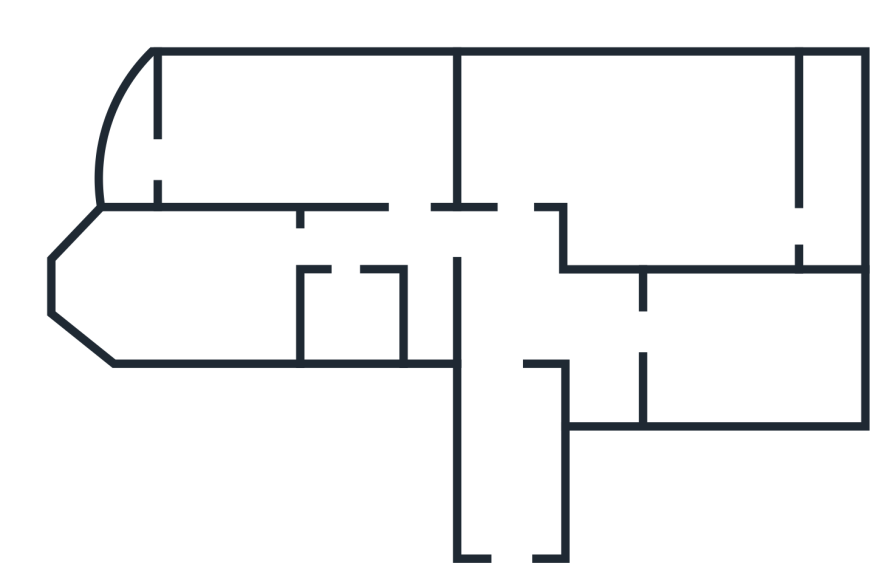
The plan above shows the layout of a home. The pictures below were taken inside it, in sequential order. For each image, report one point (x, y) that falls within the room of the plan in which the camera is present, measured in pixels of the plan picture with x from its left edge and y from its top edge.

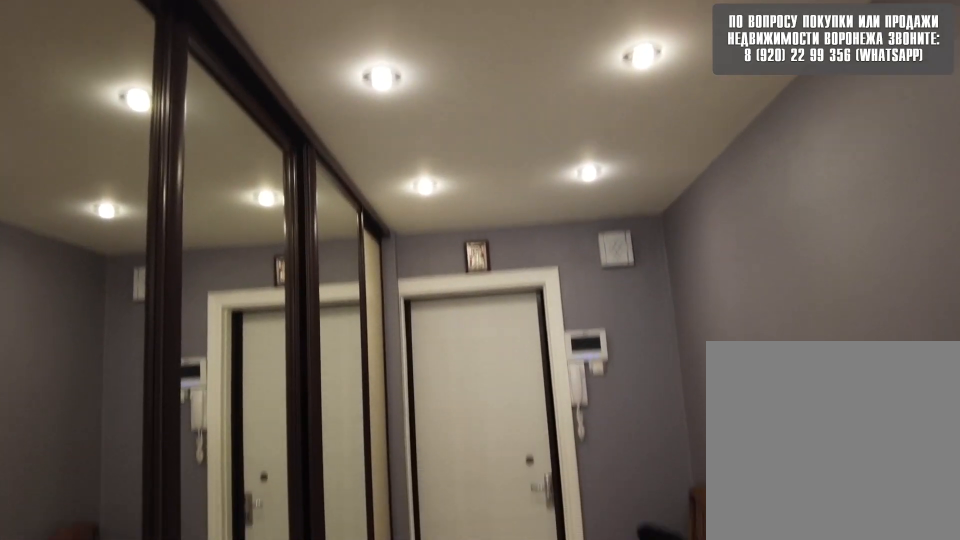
(517, 531)
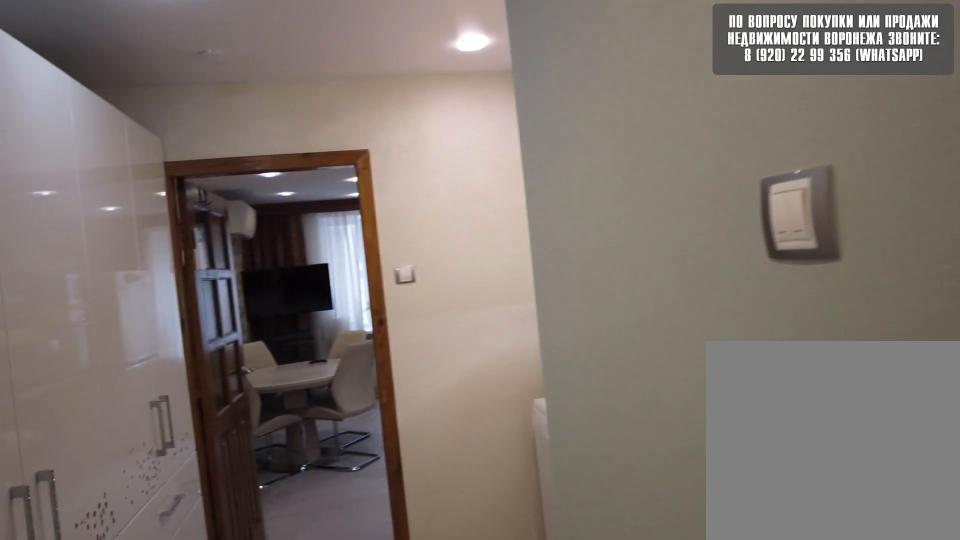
(516, 327)
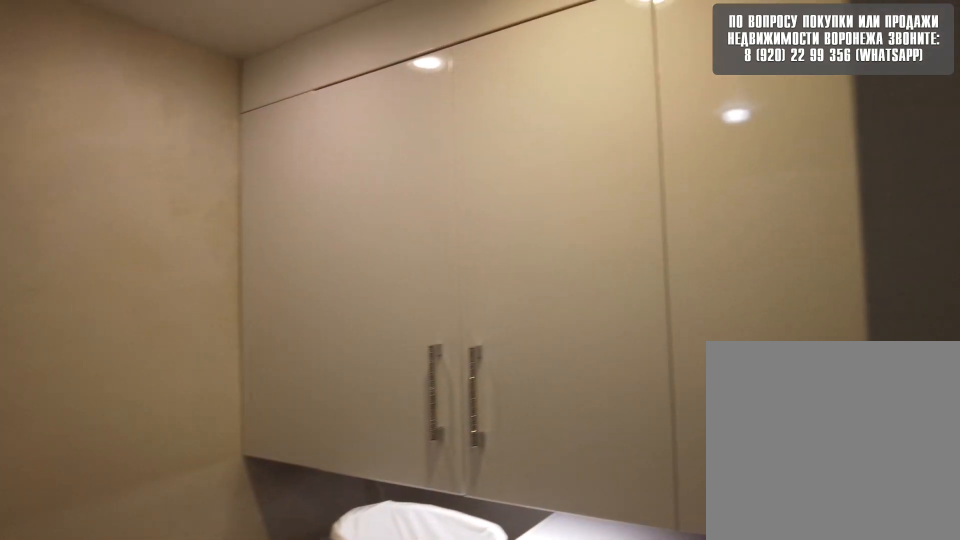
(612, 334)
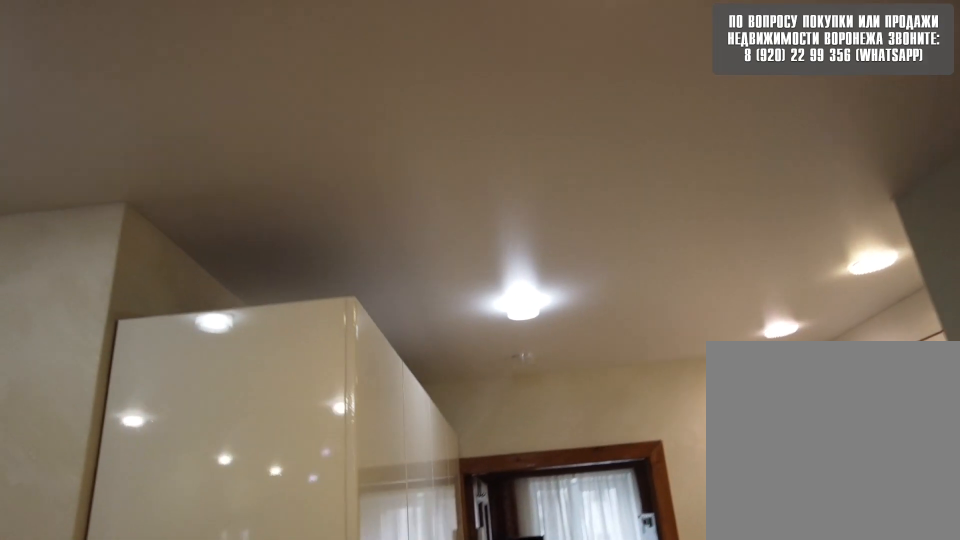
(612, 334)
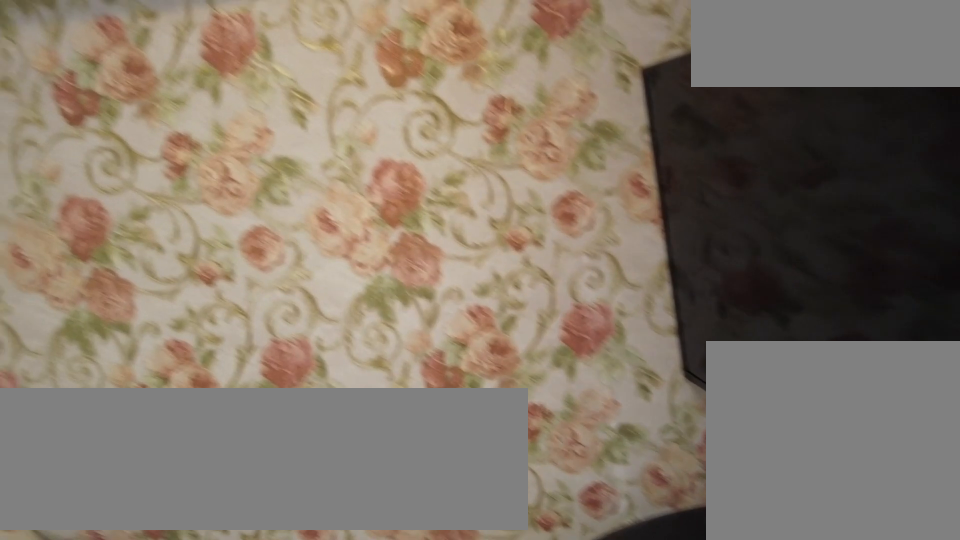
(717, 349)
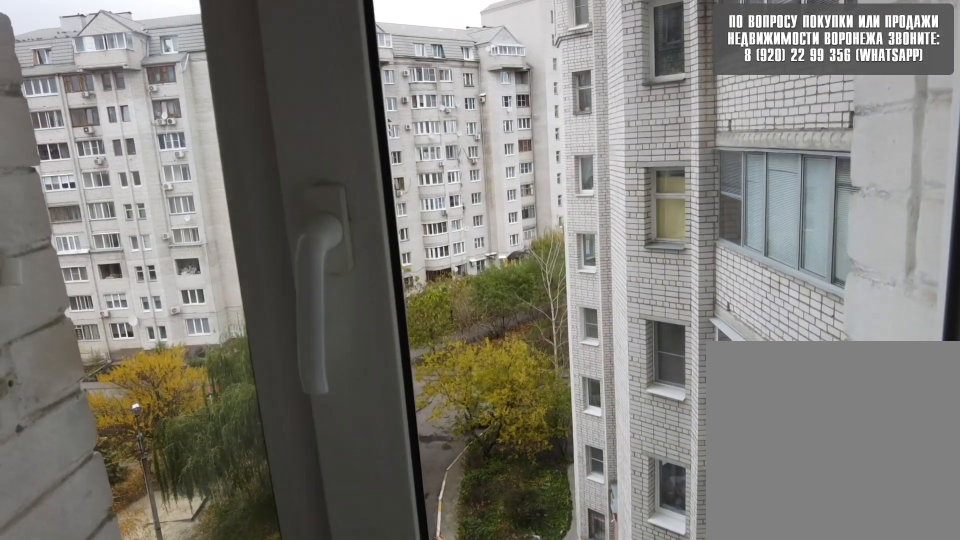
(717, 349)
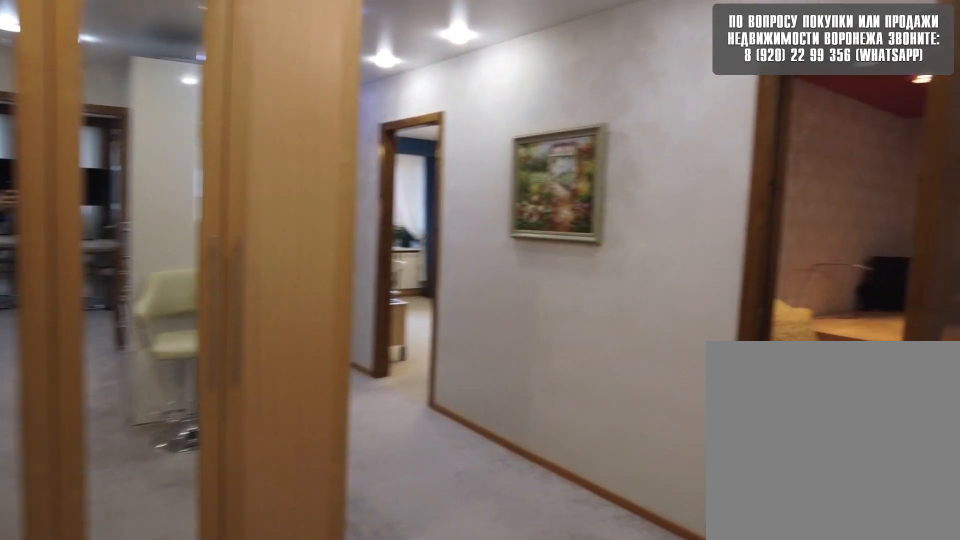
(526, 320)
